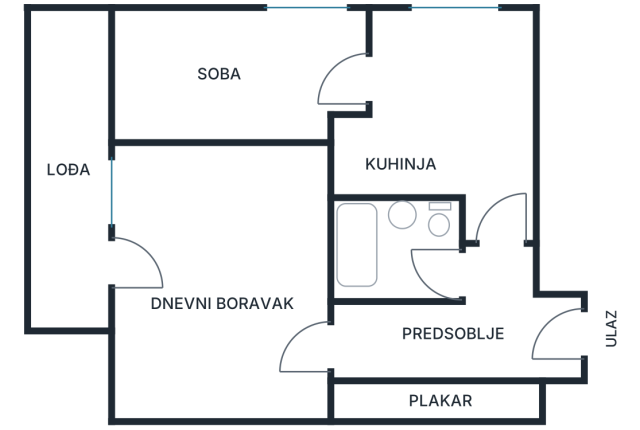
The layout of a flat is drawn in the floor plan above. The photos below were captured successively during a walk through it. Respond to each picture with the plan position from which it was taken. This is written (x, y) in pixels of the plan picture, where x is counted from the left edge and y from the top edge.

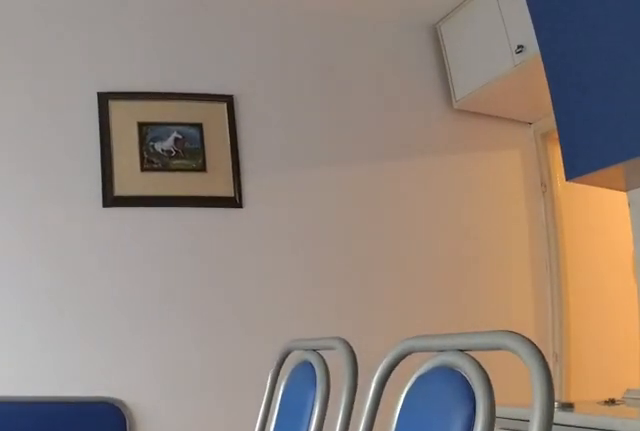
(372, 84)
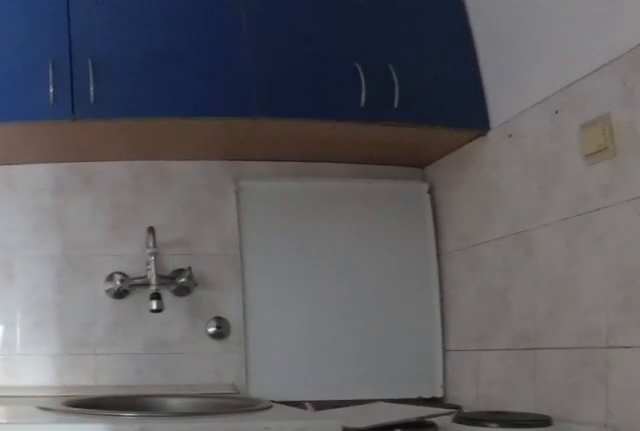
(384, 70)
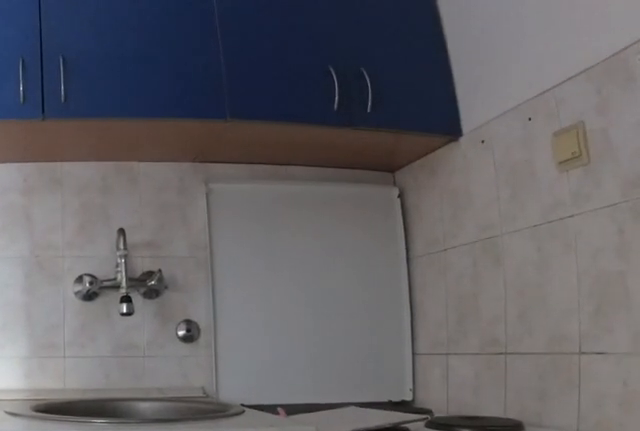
(390, 72)
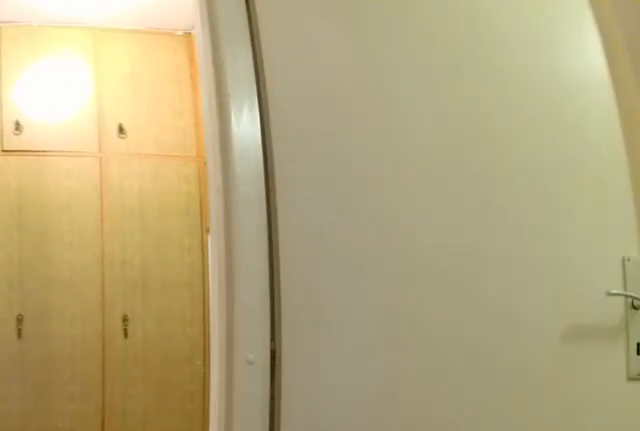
(488, 246)
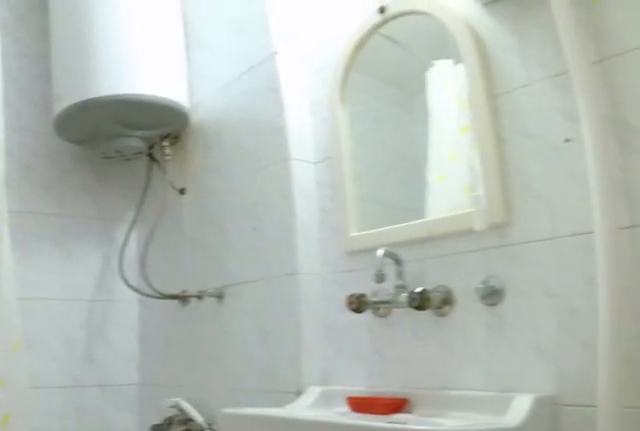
(476, 268)
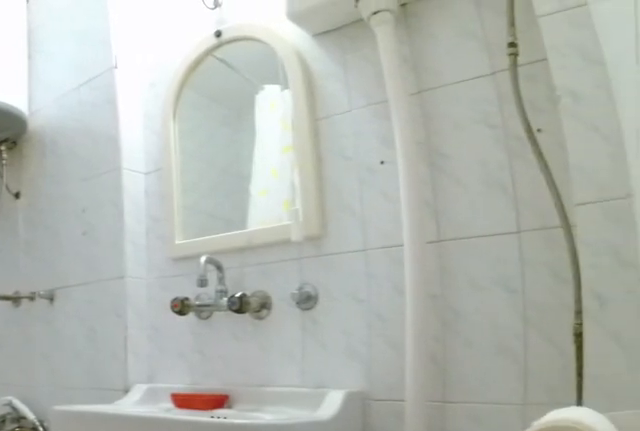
(473, 269)
